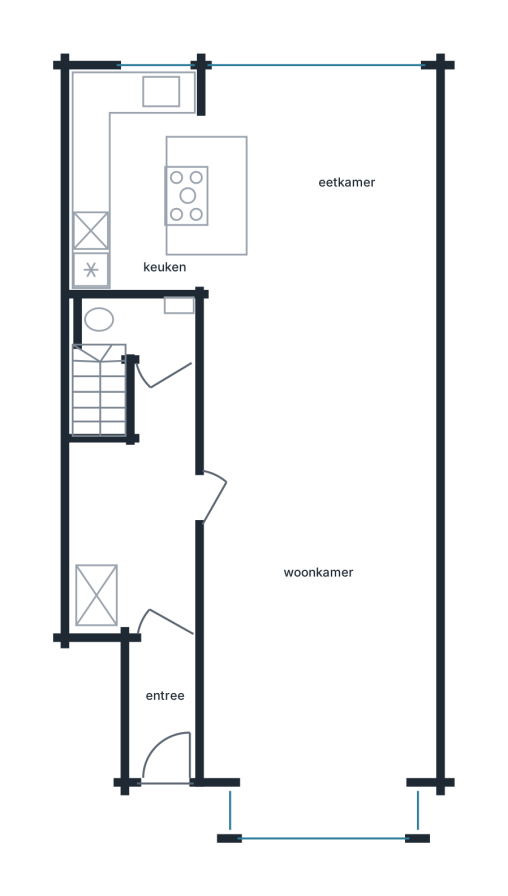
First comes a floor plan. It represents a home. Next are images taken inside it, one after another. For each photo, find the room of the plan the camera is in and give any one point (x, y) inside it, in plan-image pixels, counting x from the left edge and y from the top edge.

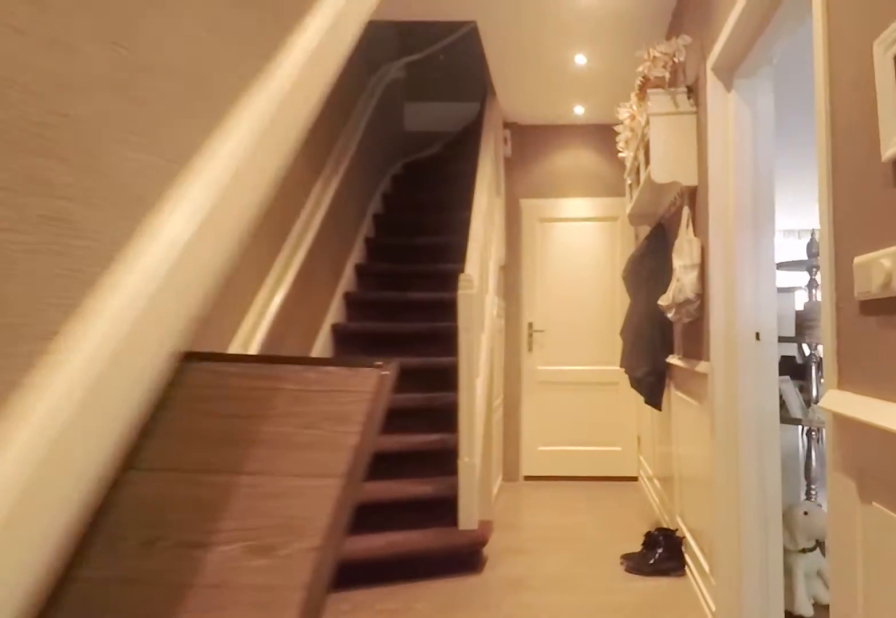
(145, 559)
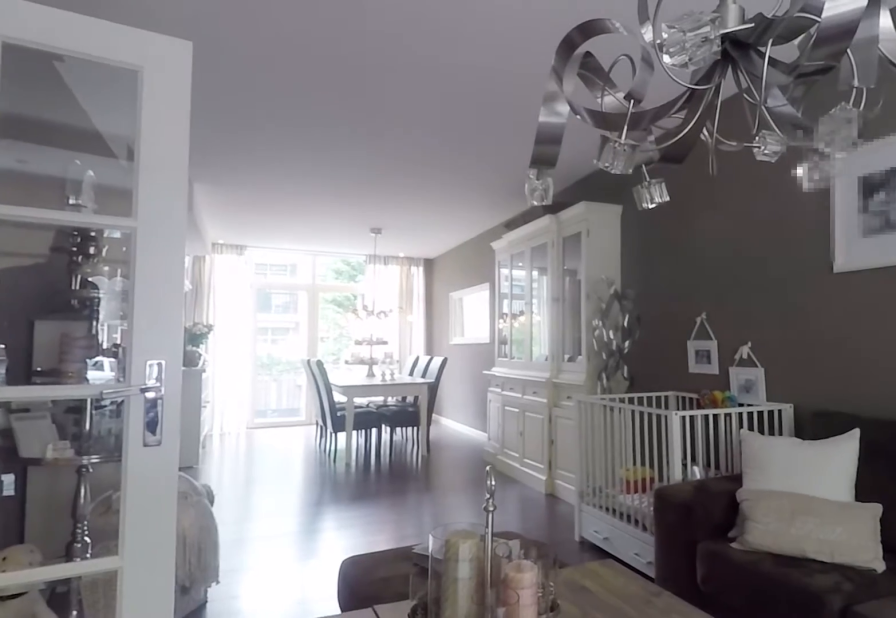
(317, 431)
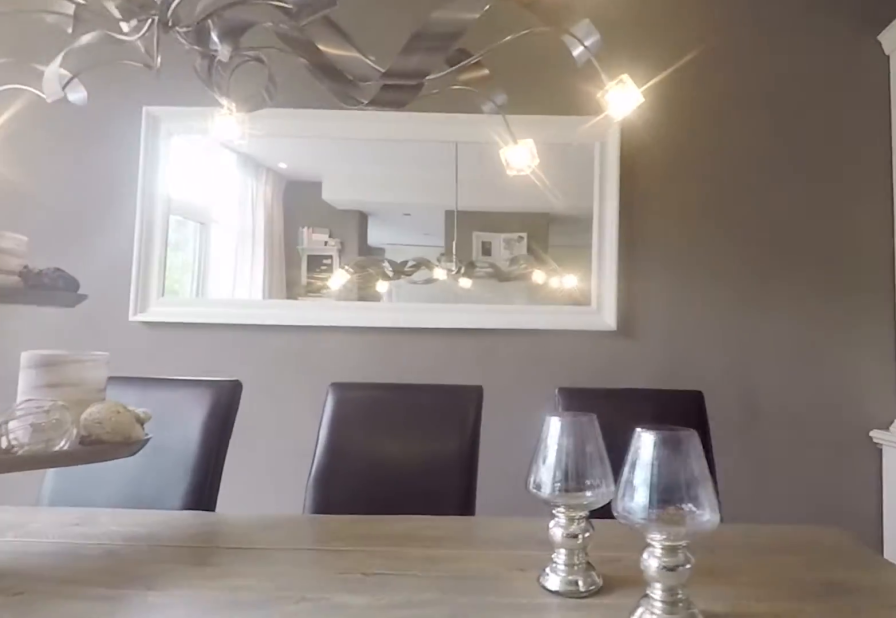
(220, 152)
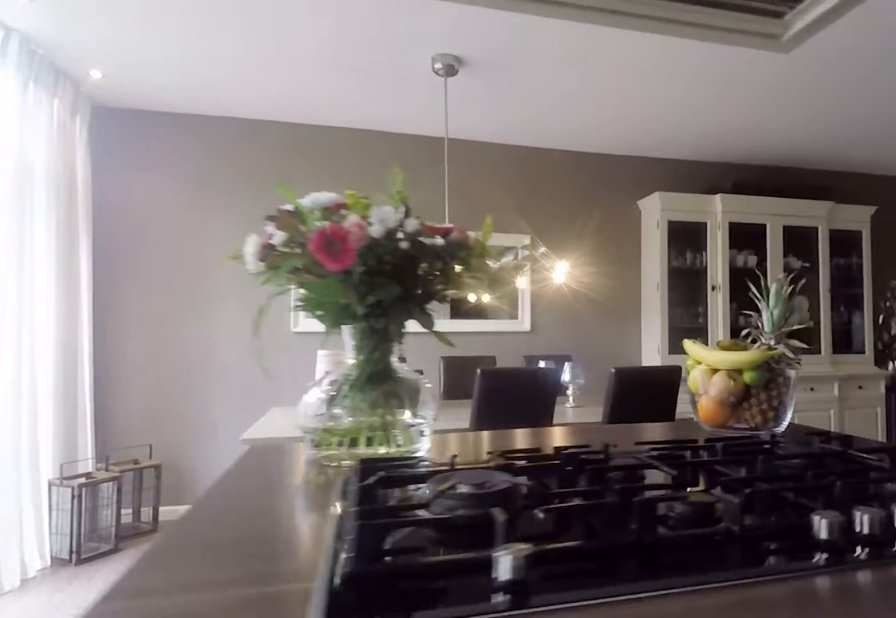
(220, 152)
